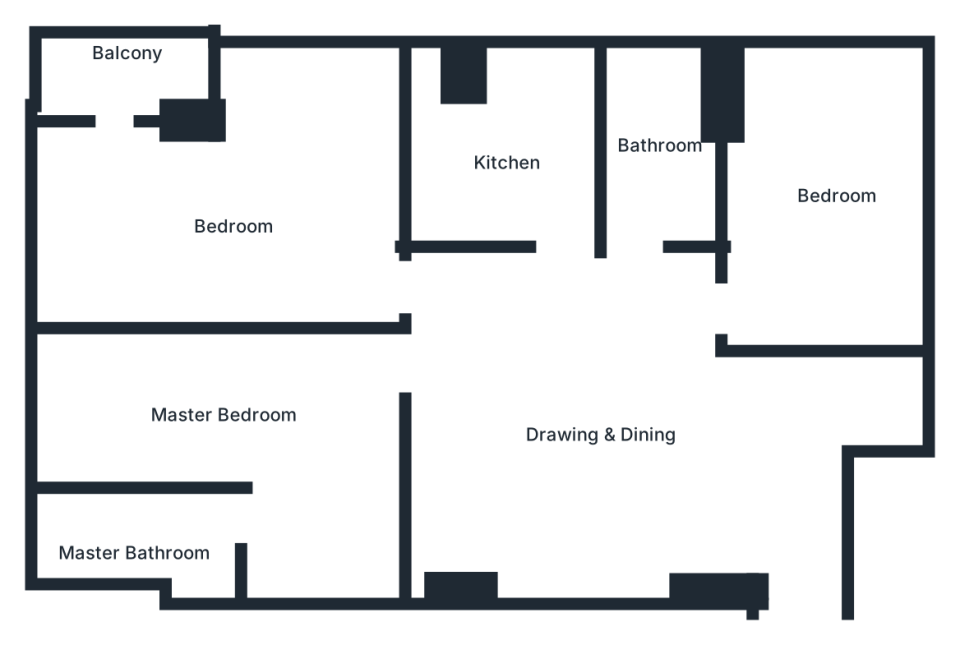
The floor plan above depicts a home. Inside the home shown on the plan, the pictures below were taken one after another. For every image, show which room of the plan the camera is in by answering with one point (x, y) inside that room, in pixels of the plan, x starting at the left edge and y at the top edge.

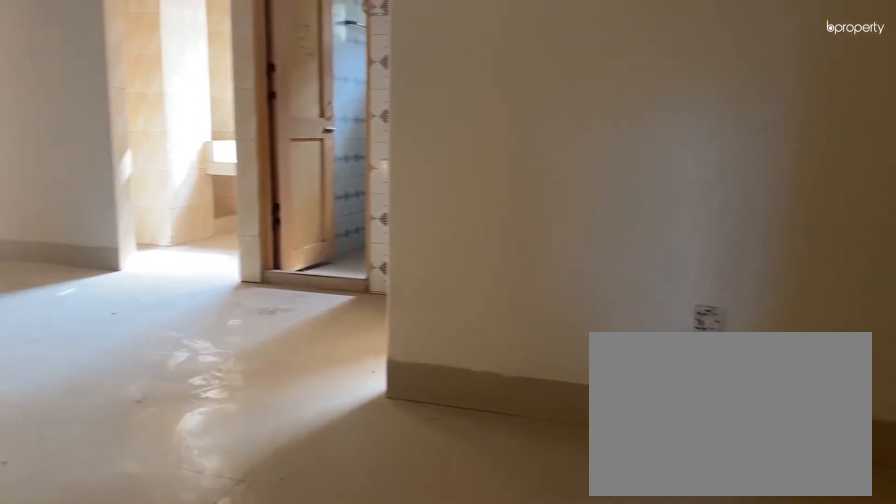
(790, 449)
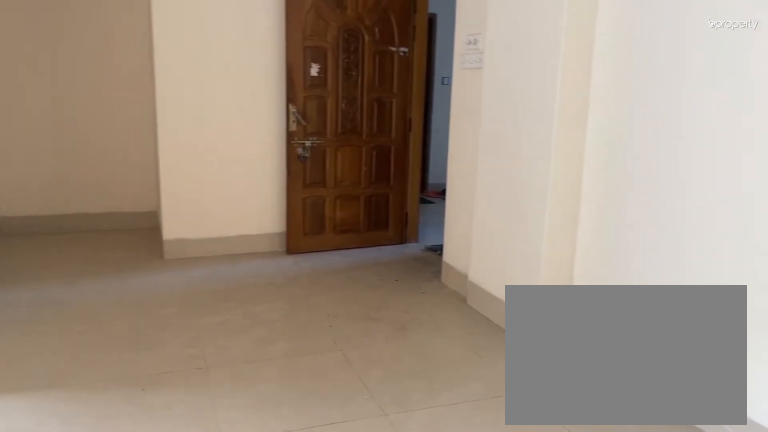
(573, 415)
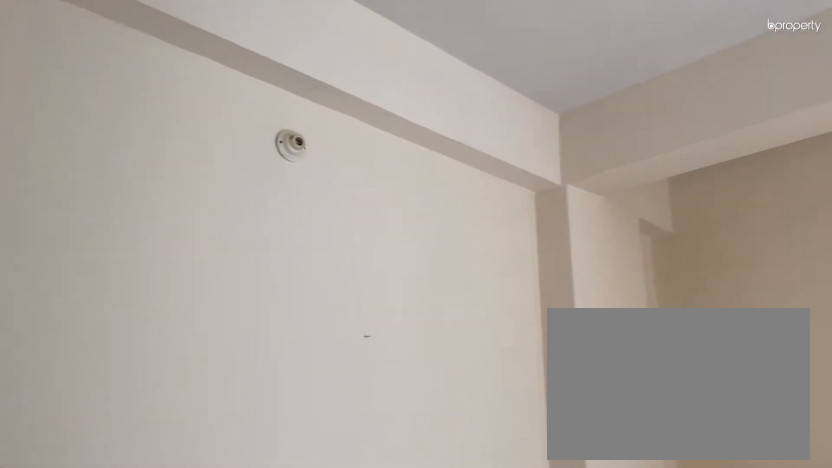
(573, 415)
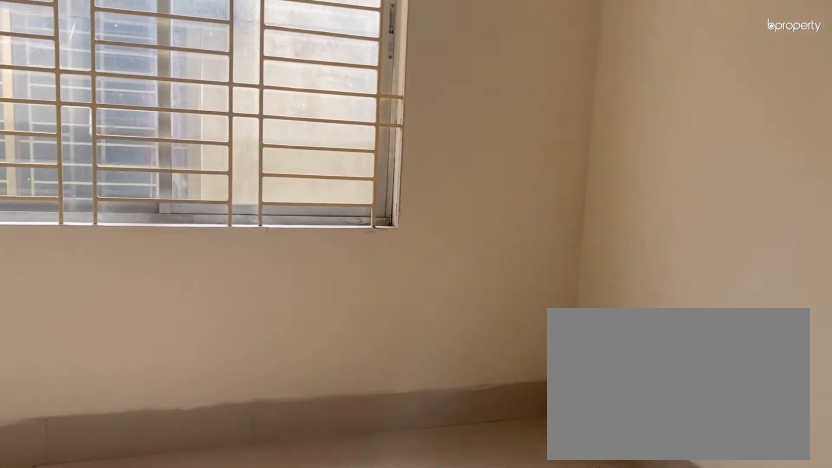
(830, 173)
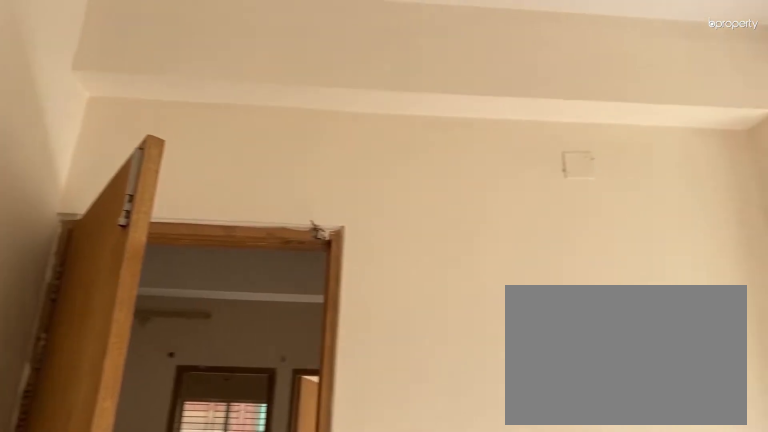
(830, 173)
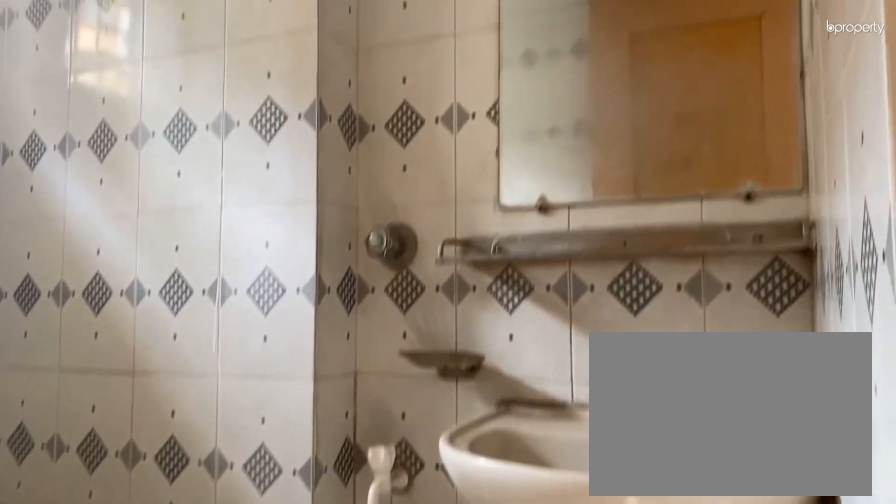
(677, 120)
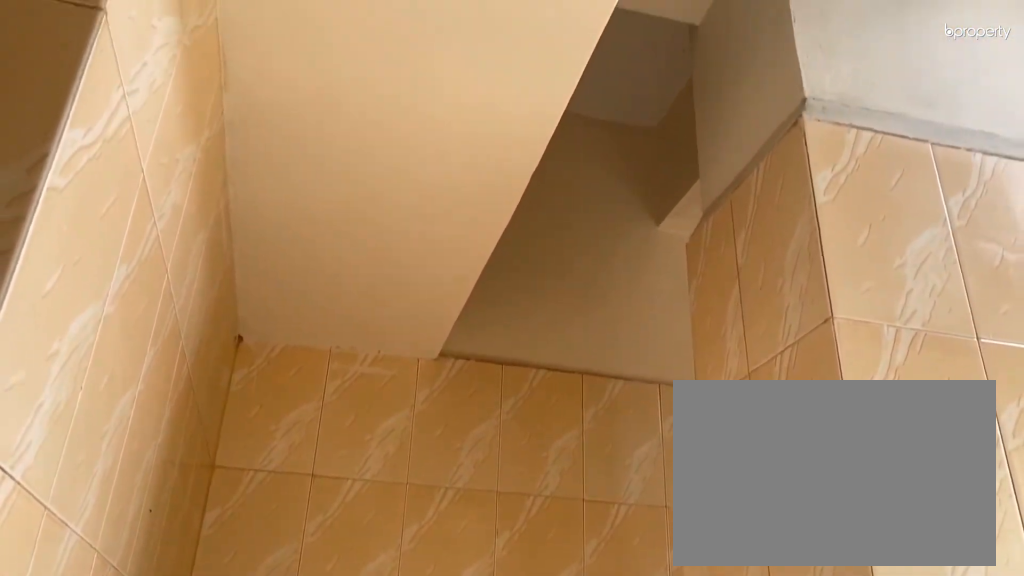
(511, 146)
